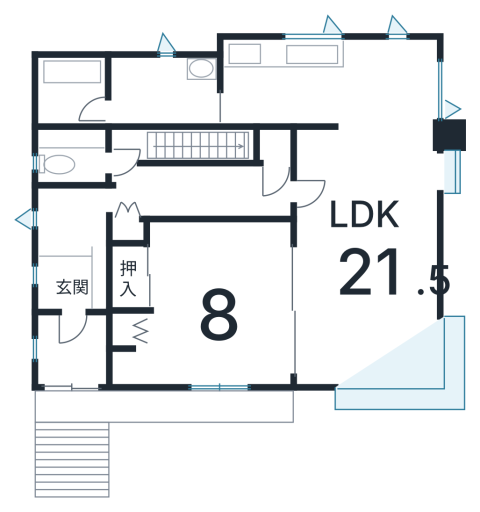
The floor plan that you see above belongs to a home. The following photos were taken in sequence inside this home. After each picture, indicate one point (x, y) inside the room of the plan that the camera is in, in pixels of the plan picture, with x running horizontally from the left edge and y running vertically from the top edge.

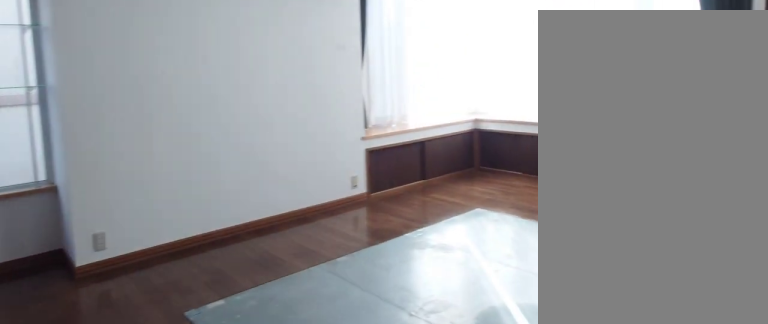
(371, 269)
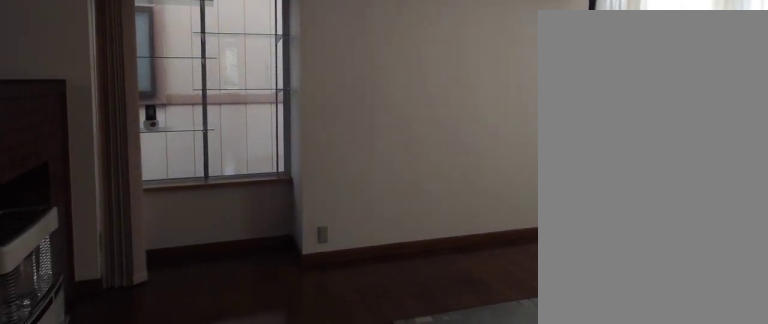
(371, 269)
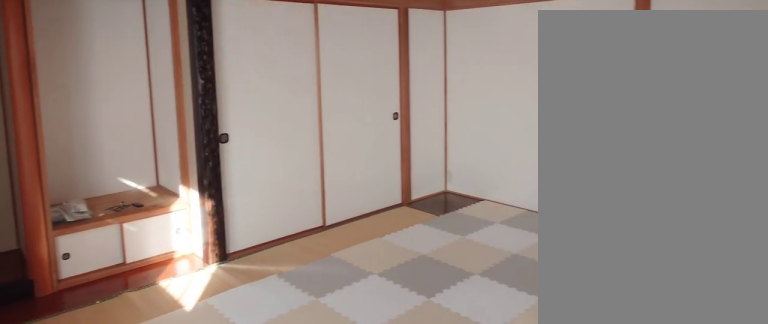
(228, 304)
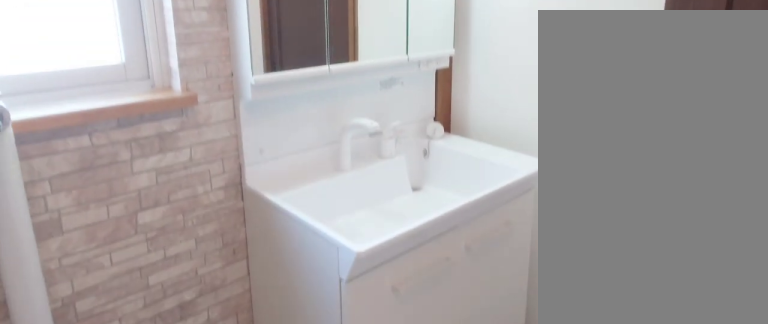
(174, 77)
